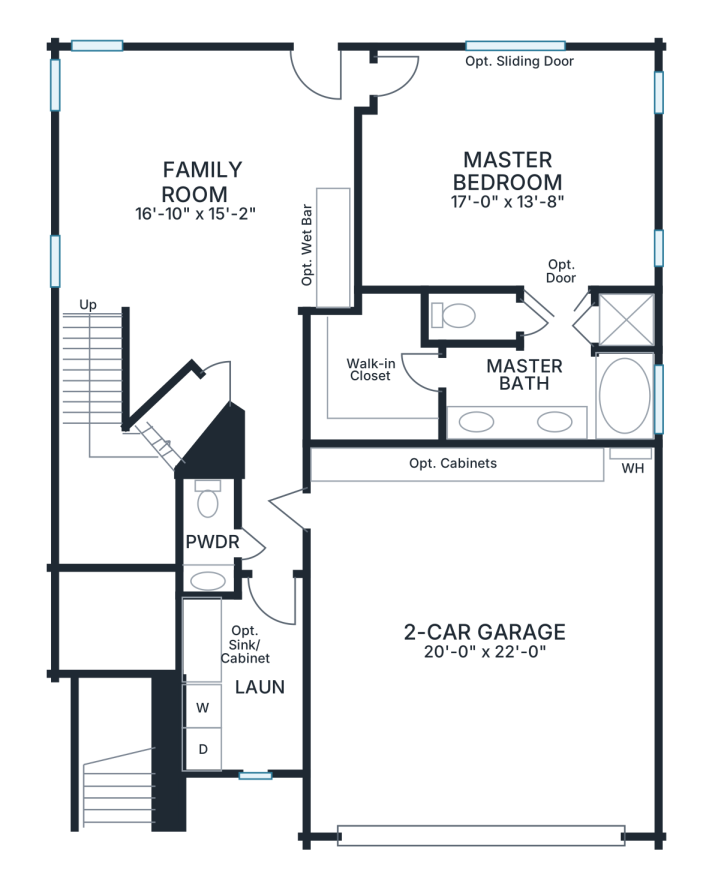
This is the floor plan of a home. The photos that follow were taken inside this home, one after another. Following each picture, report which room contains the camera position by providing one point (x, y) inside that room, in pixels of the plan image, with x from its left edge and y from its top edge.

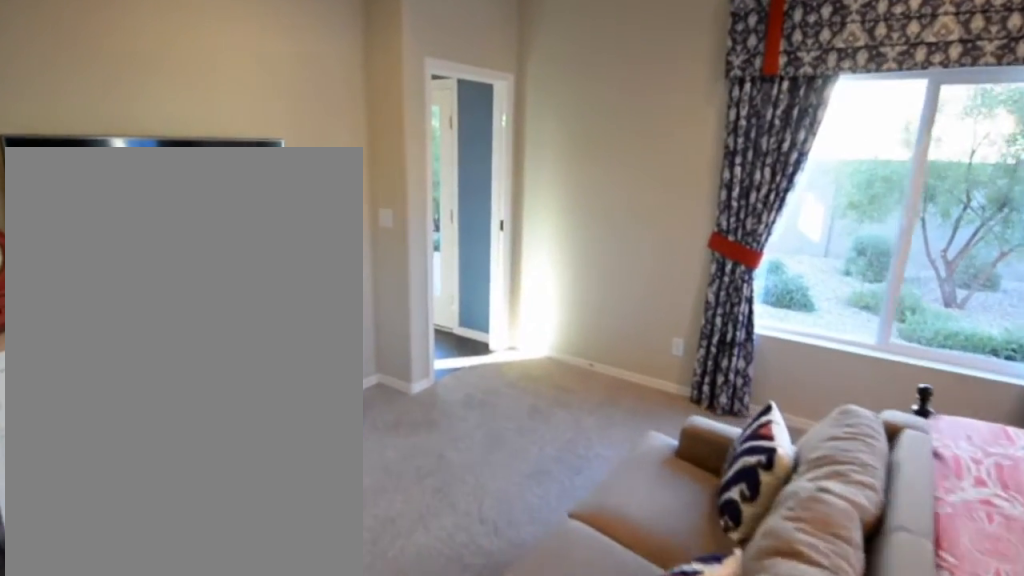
(506, 168)
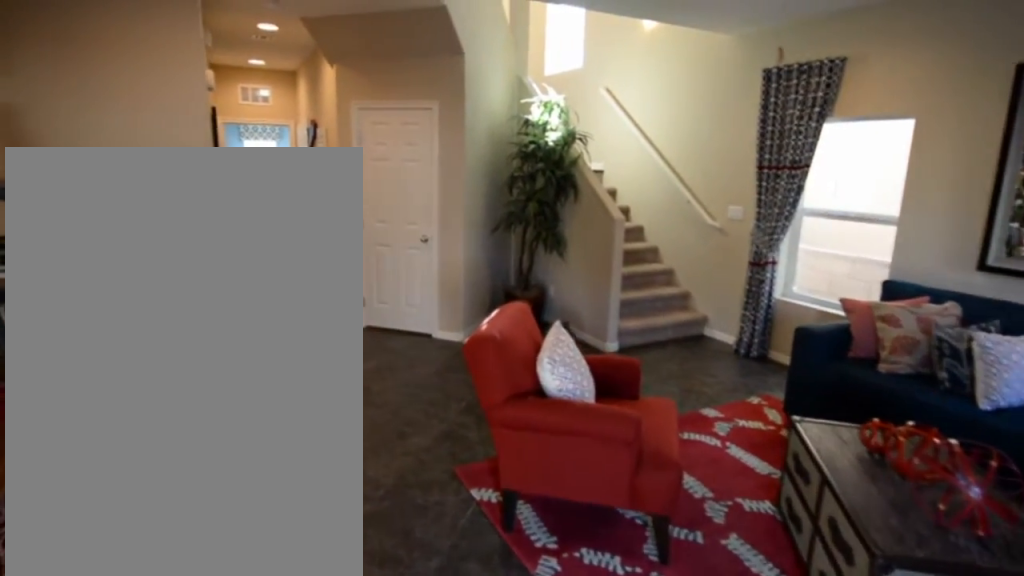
(207, 182)
